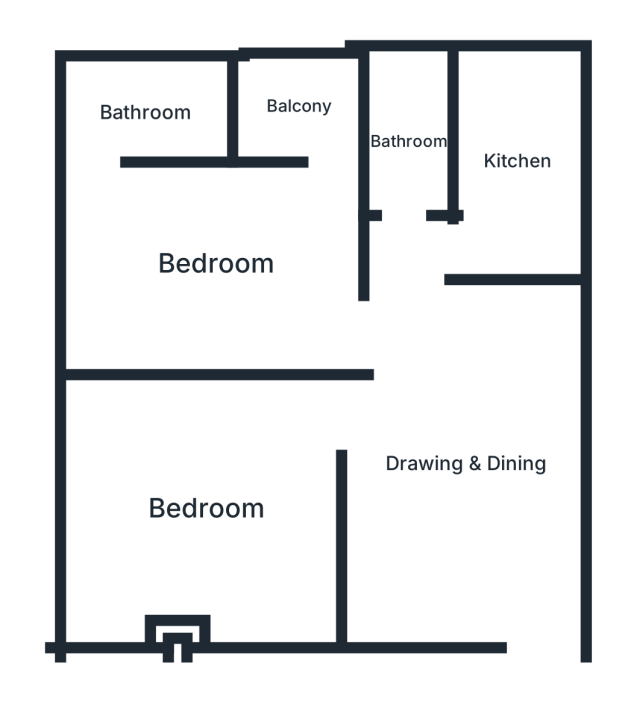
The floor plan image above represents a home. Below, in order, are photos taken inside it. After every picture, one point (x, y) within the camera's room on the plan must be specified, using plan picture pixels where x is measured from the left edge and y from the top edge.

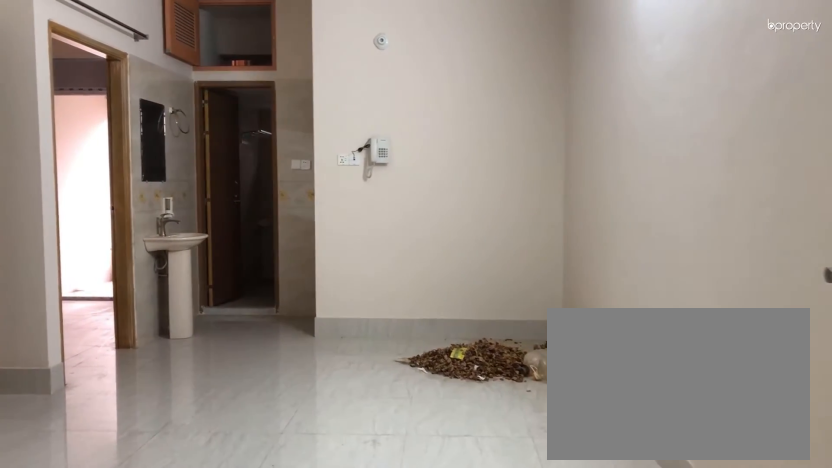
(465, 466)
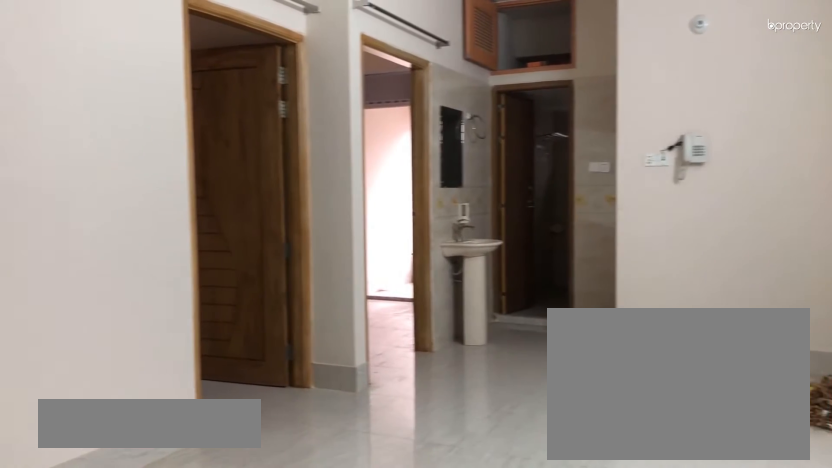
(465, 466)
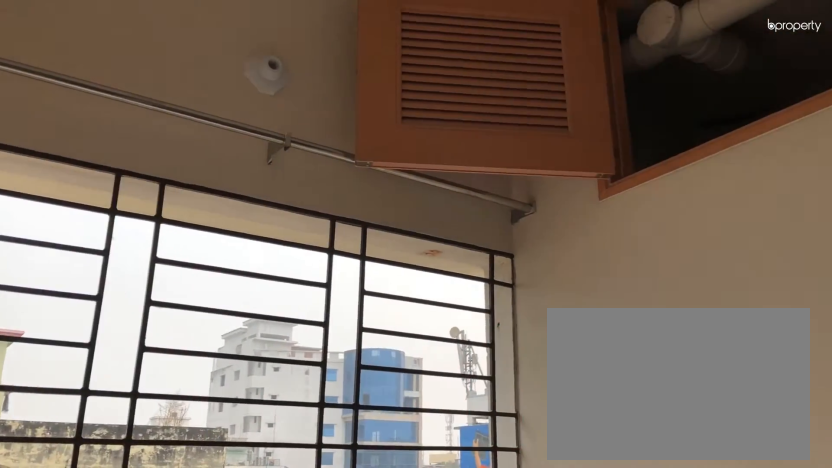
(299, 108)
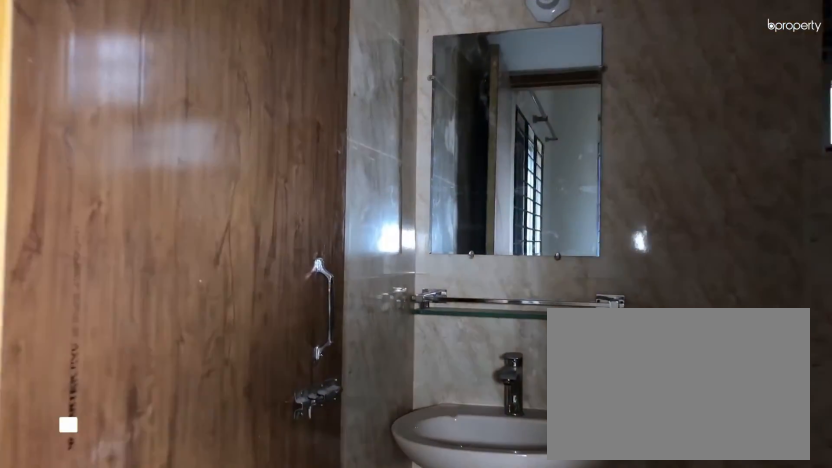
(144, 113)
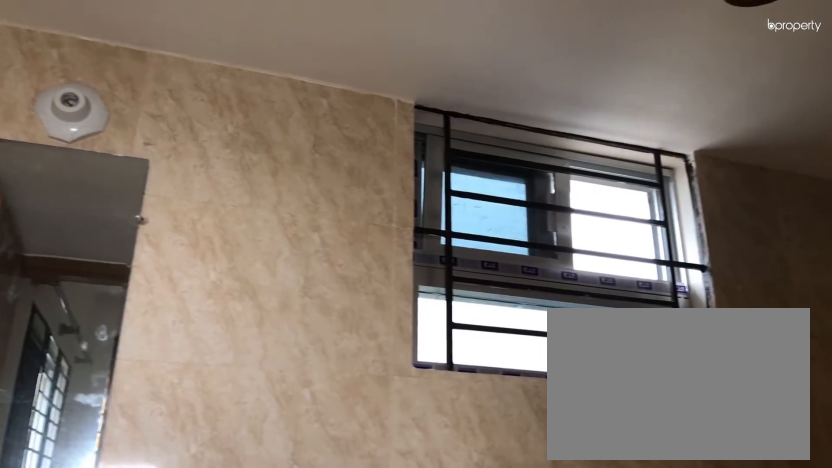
(144, 113)
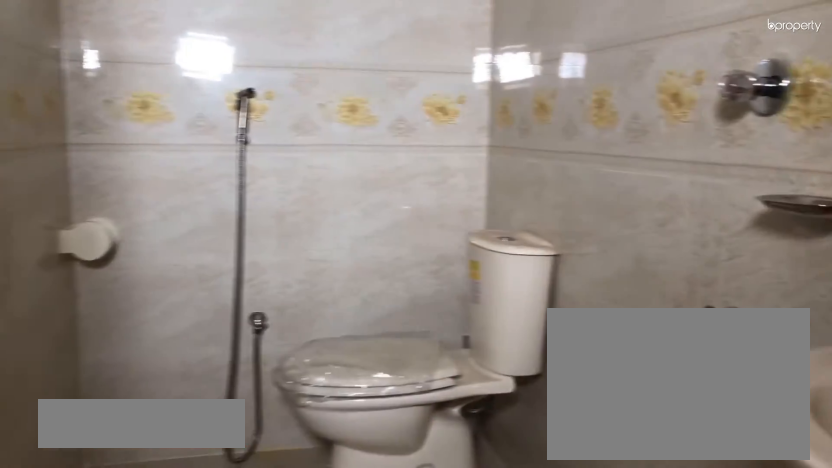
(406, 142)
